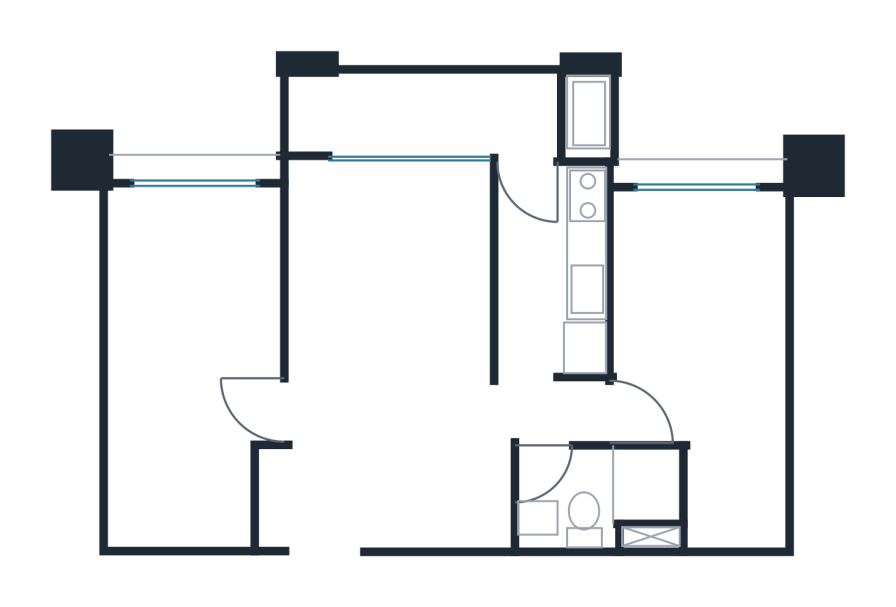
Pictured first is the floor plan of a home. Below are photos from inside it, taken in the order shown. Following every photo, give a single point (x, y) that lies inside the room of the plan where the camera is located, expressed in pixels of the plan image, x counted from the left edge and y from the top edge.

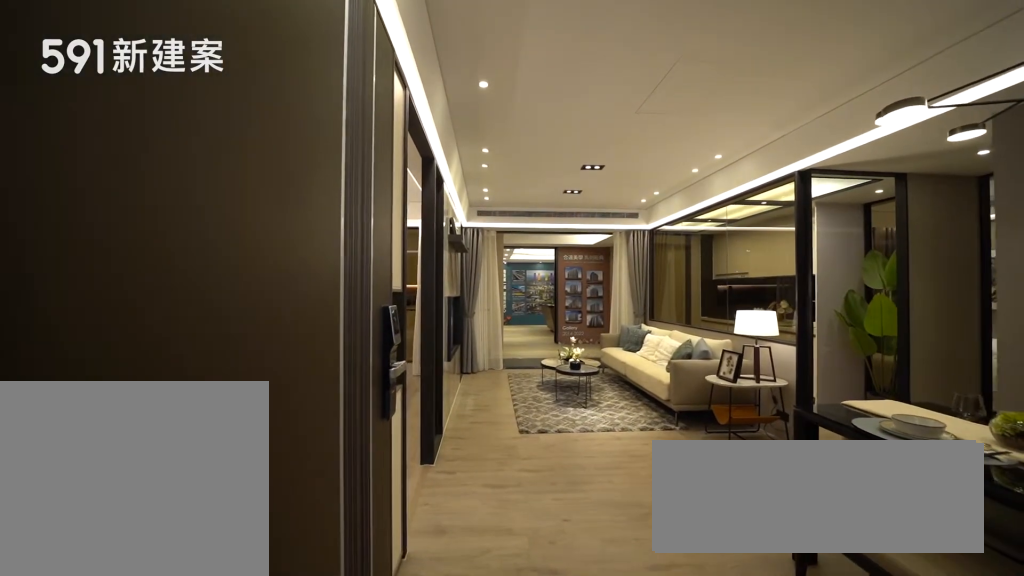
(307, 494)
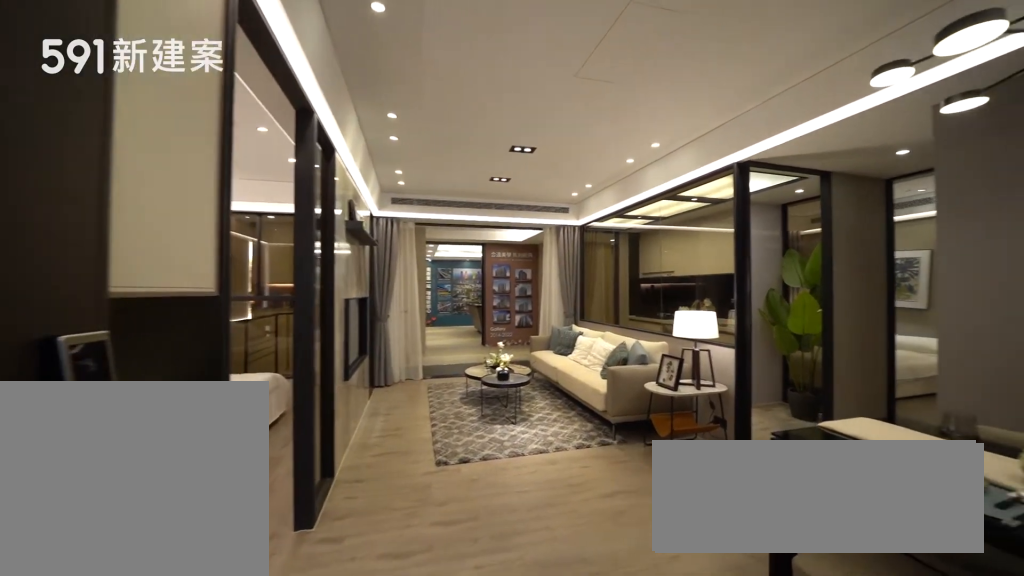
(307, 494)
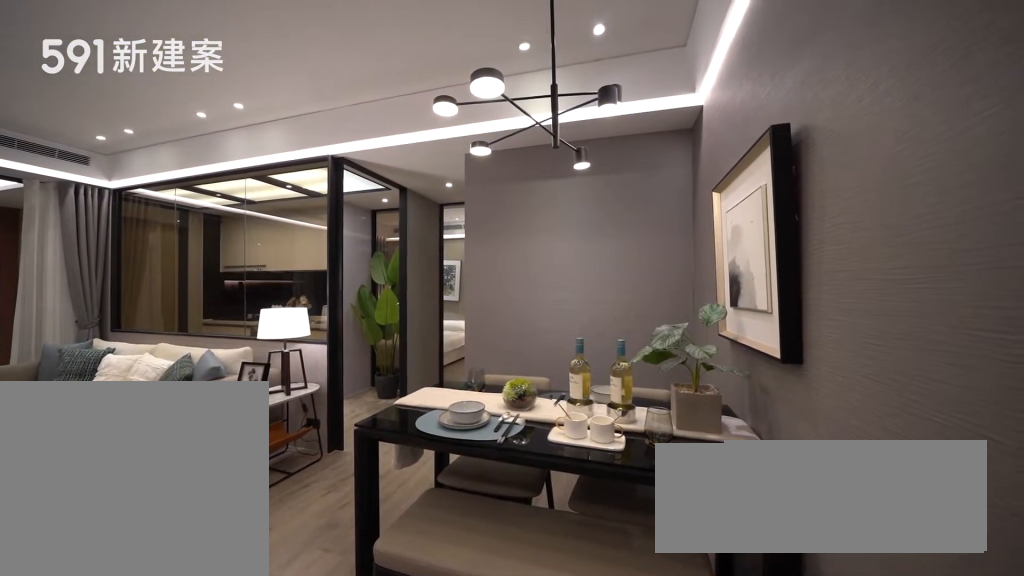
(443, 479)
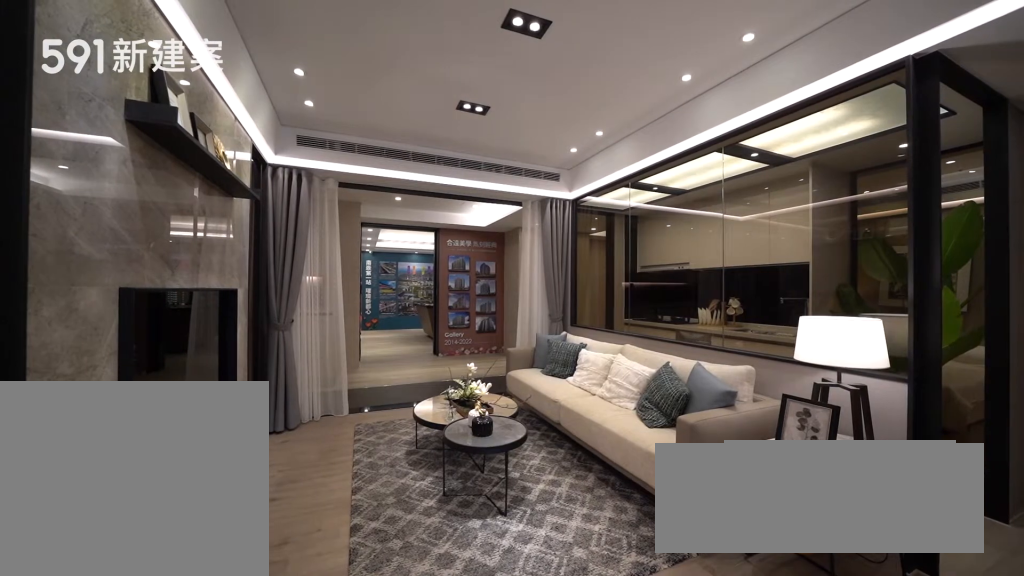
(390, 277)
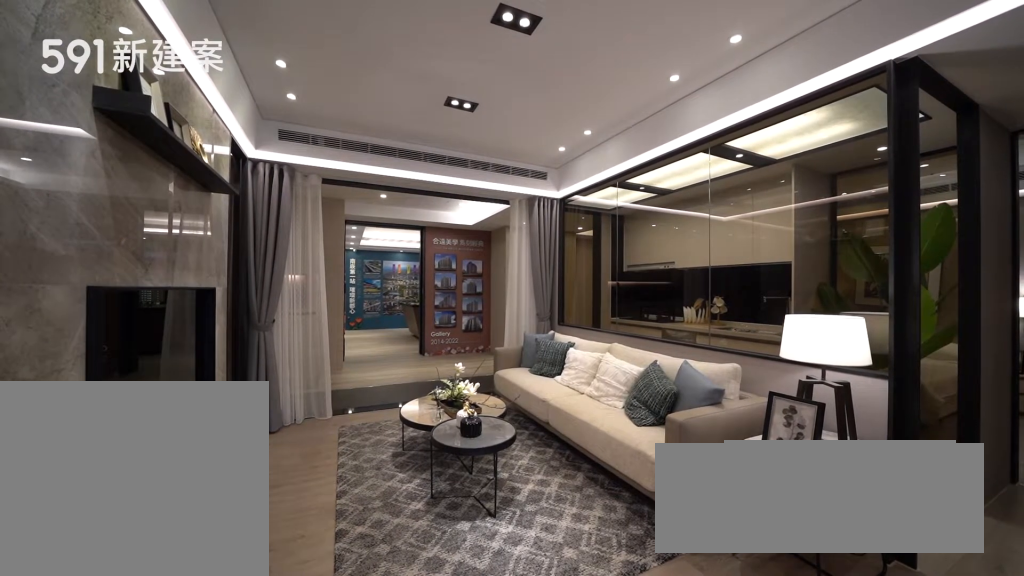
(390, 277)
